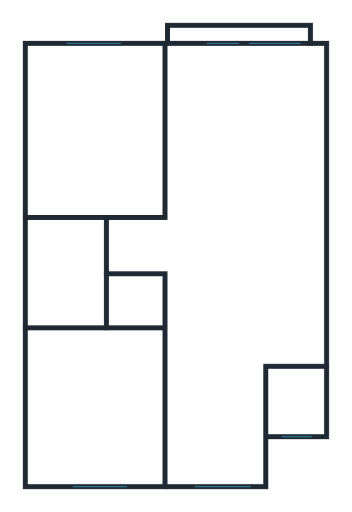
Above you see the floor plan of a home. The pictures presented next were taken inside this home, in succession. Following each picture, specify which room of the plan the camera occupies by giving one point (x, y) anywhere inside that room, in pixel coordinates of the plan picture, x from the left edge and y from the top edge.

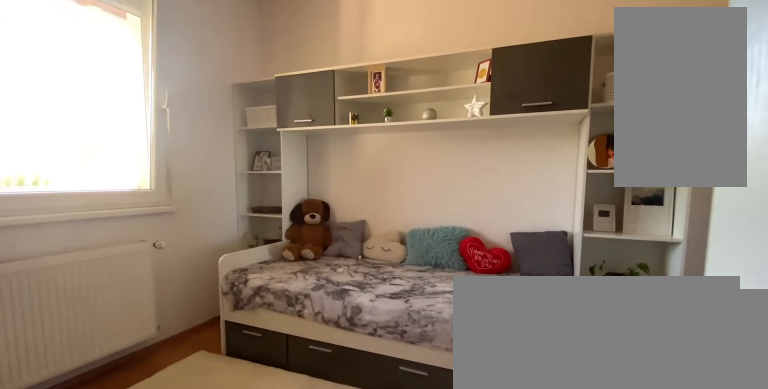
(106, 410)
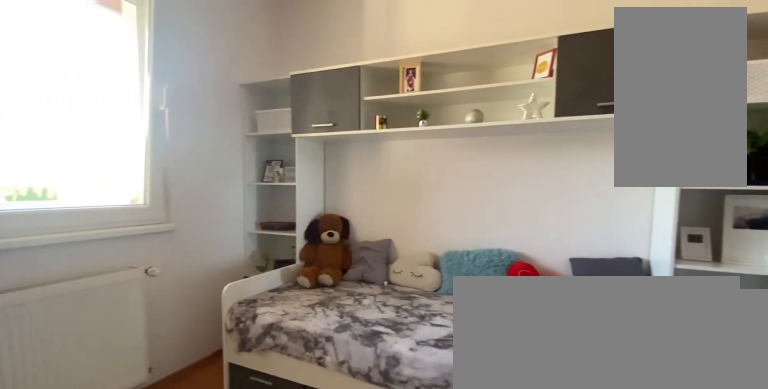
(106, 410)
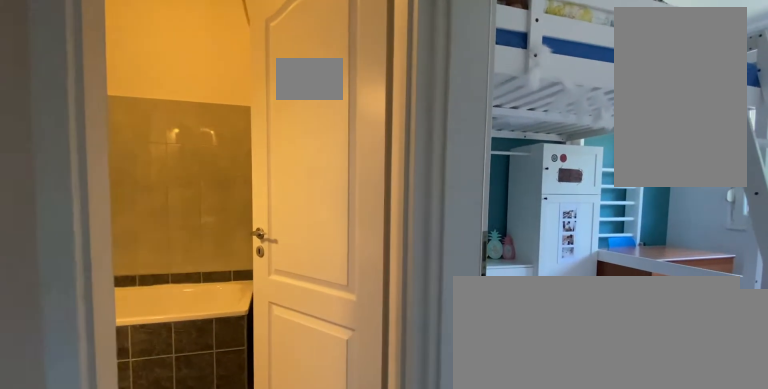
(141, 246)
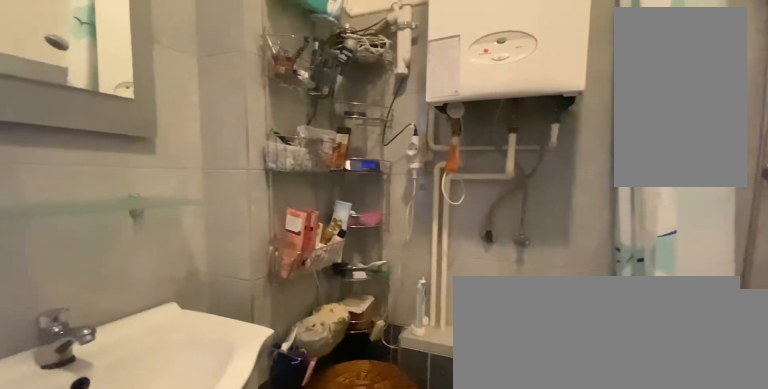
(70, 271)
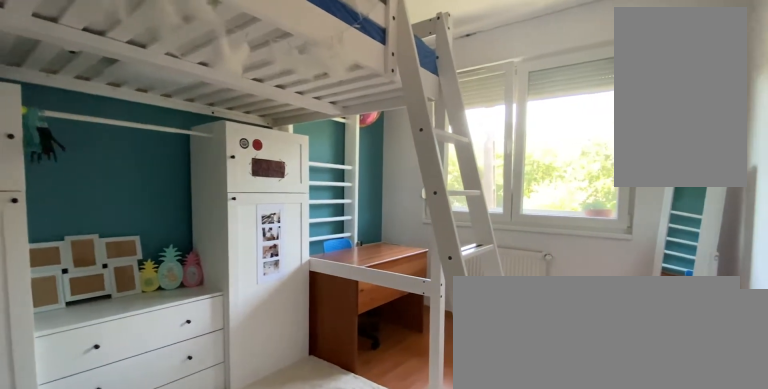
(106, 143)
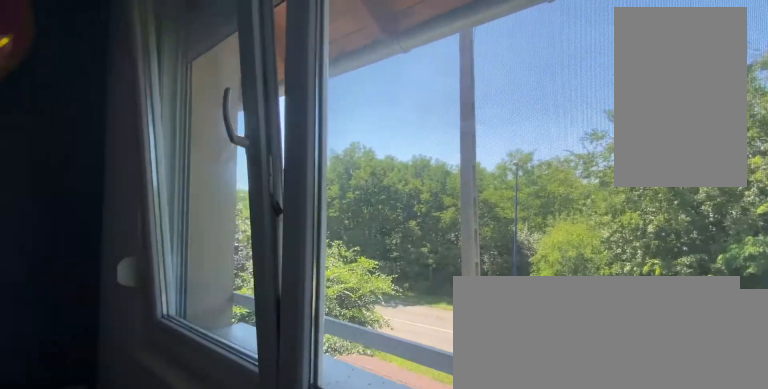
(106, 143)
